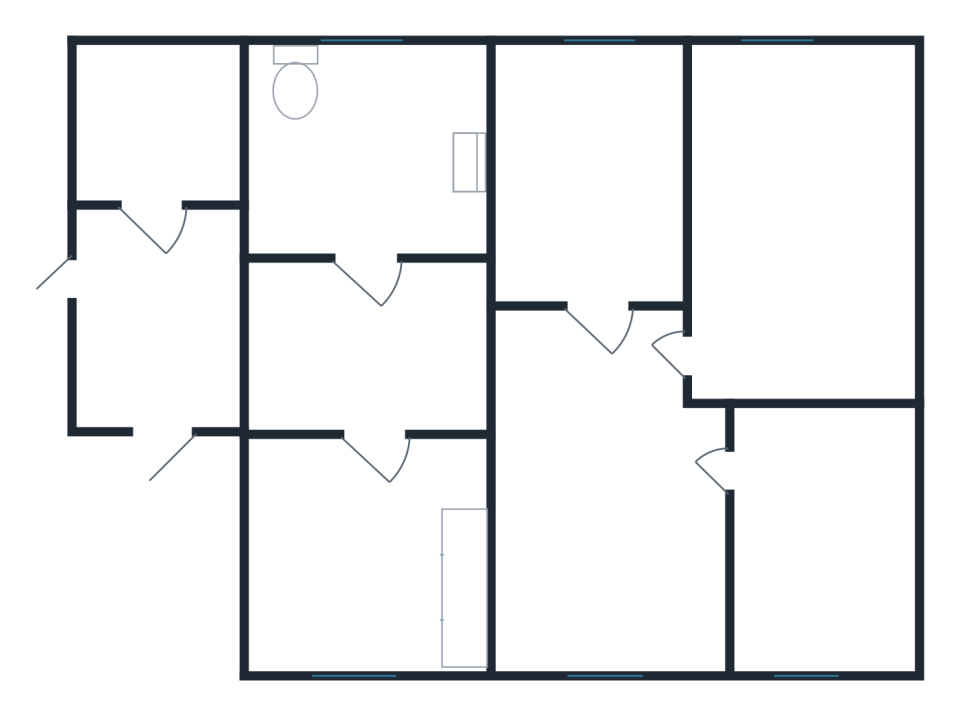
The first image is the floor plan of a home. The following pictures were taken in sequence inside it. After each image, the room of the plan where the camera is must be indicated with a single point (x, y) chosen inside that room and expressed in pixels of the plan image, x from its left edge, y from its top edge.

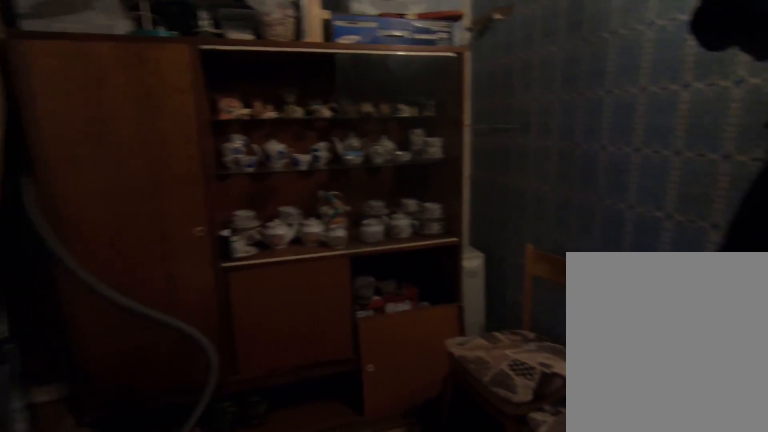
(153, 215)
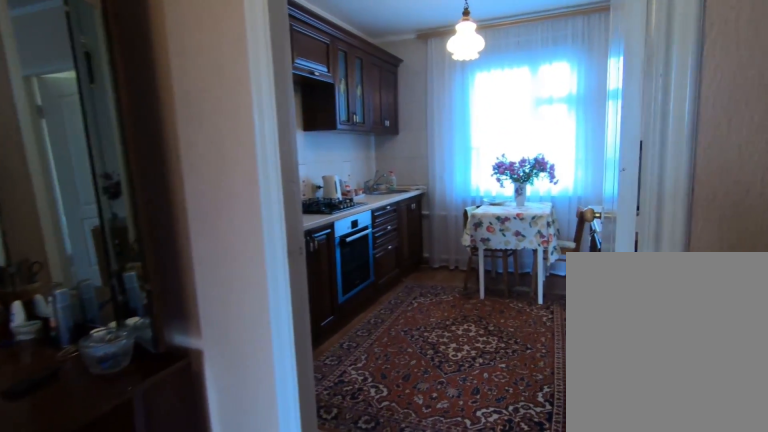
(338, 392)
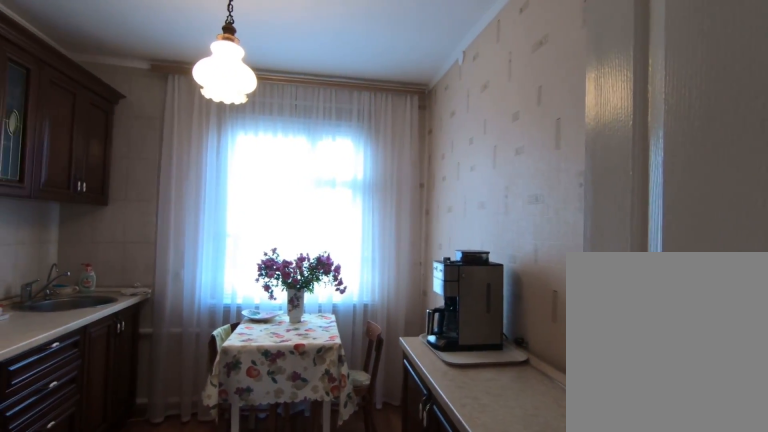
(382, 488)
